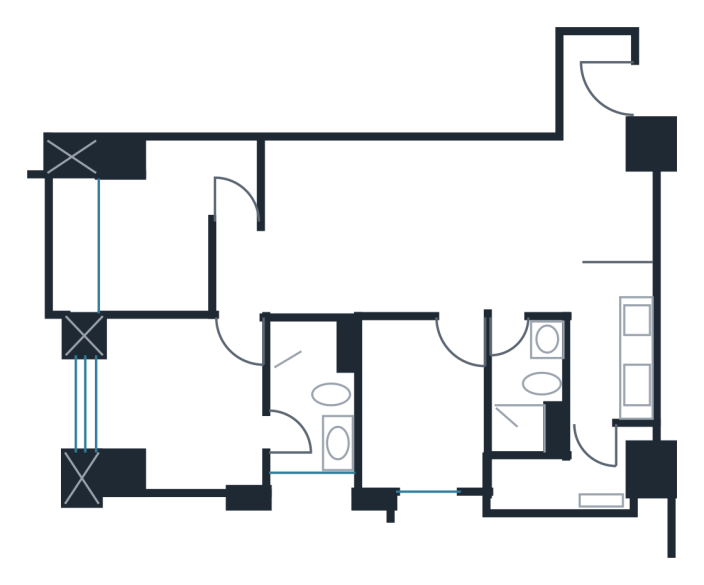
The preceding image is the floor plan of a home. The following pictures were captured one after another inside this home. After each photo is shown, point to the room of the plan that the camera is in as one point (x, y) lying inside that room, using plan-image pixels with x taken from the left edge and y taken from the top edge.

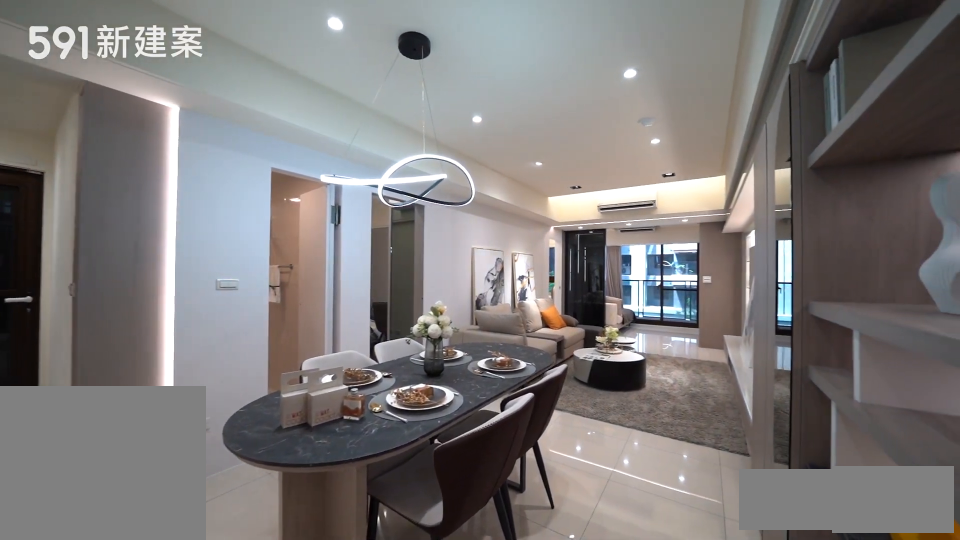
(487, 219)
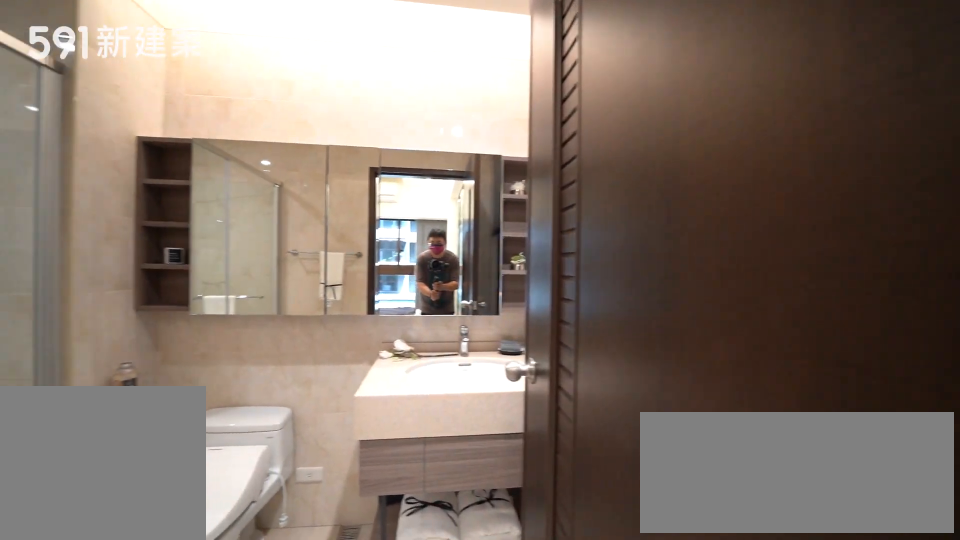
(310, 402)
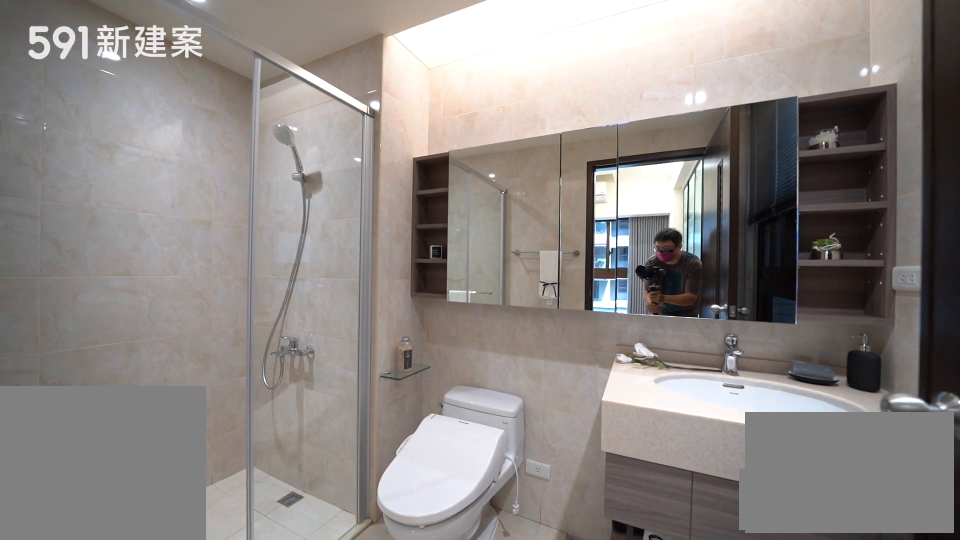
(310, 402)
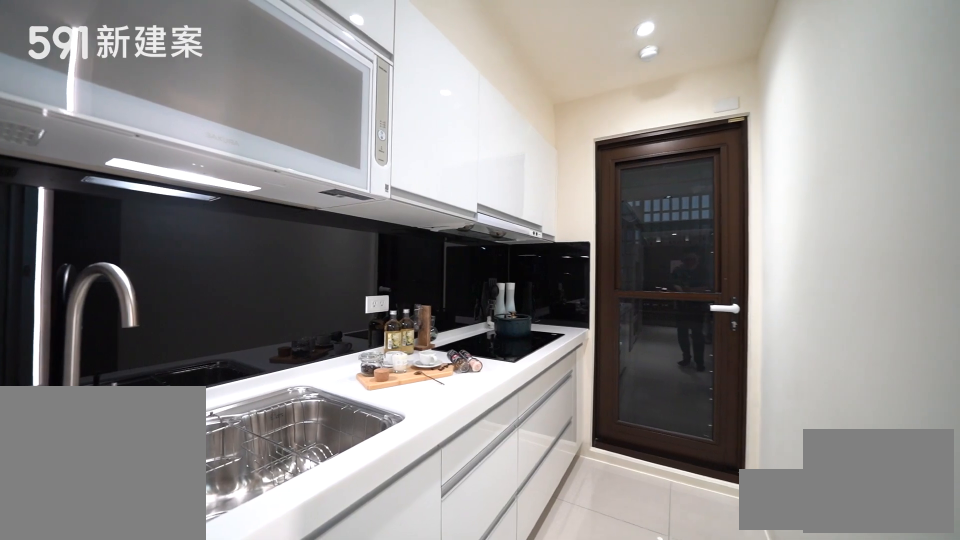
(604, 344)
